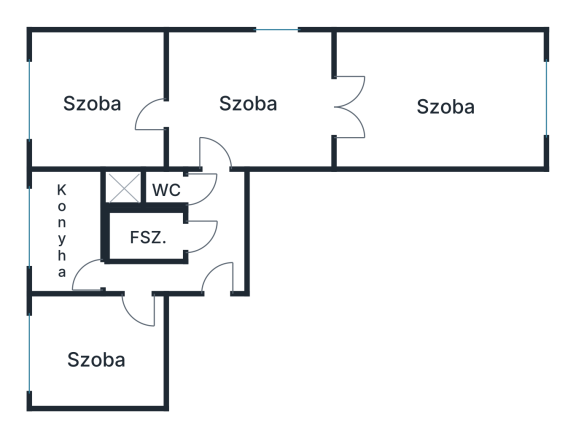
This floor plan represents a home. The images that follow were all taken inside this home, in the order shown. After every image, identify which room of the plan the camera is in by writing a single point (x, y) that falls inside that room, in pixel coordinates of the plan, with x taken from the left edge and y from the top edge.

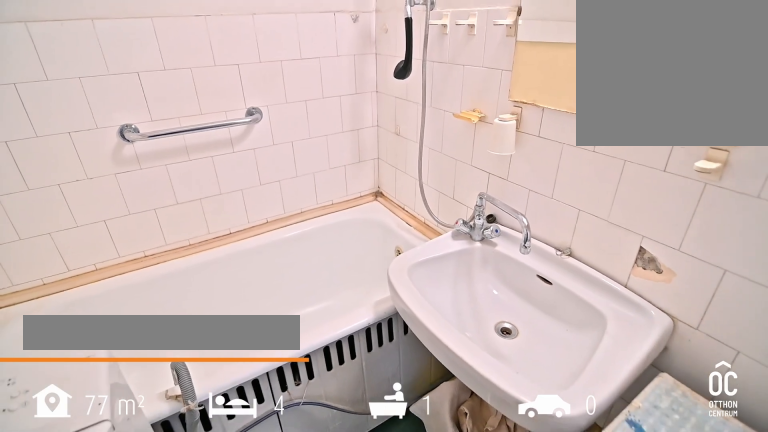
(147, 236)
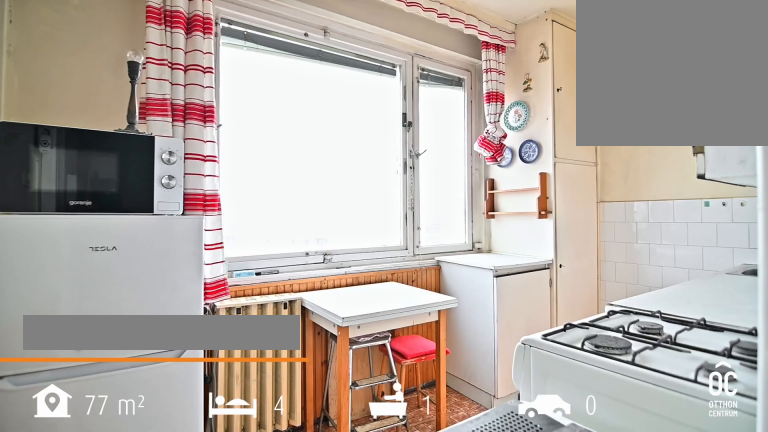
(65, 235)
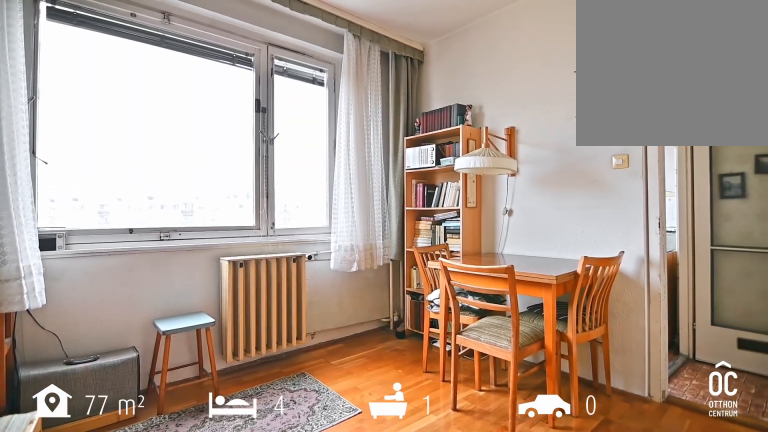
(96, 355)
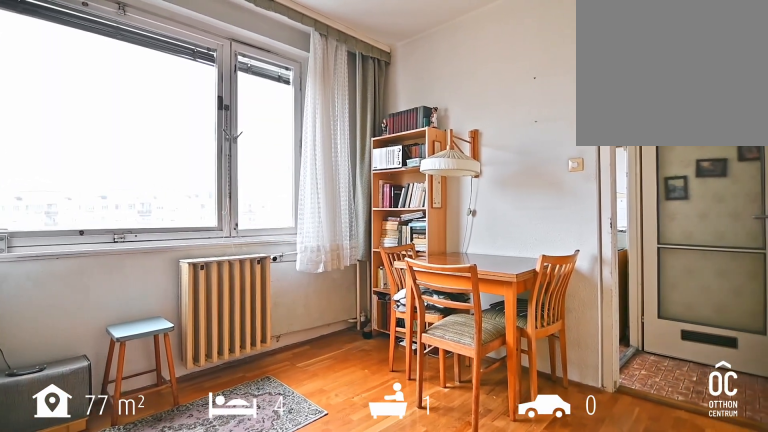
(96, 355)
